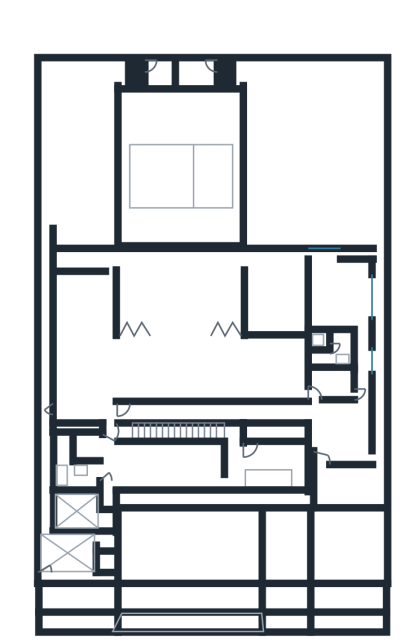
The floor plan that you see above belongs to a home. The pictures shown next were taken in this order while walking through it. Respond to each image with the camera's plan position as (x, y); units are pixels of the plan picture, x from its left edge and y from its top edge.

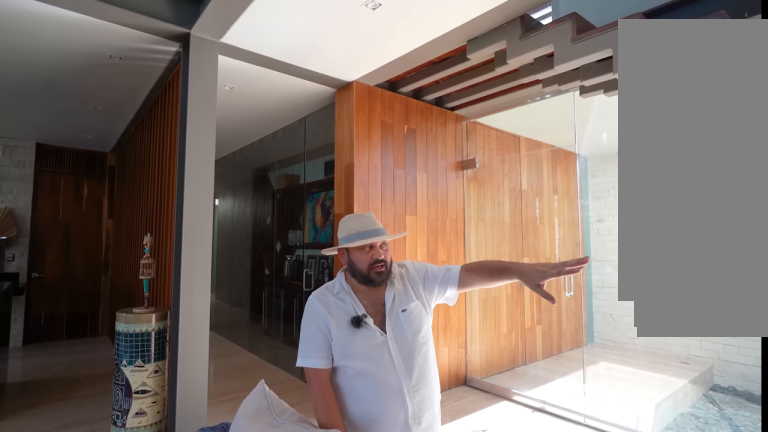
(196, 417)
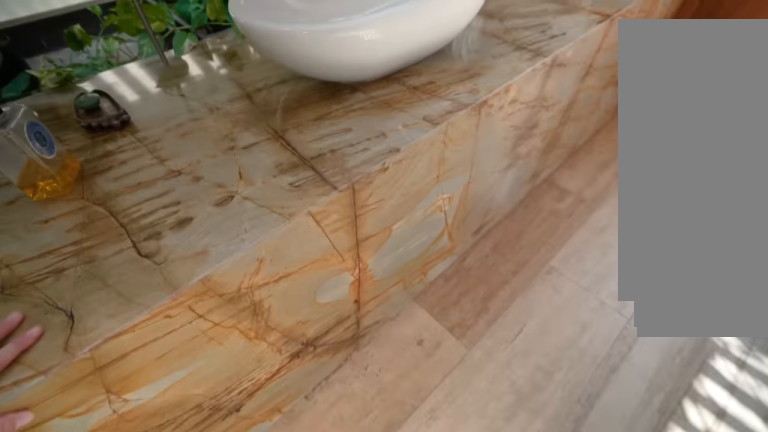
(251, 454)
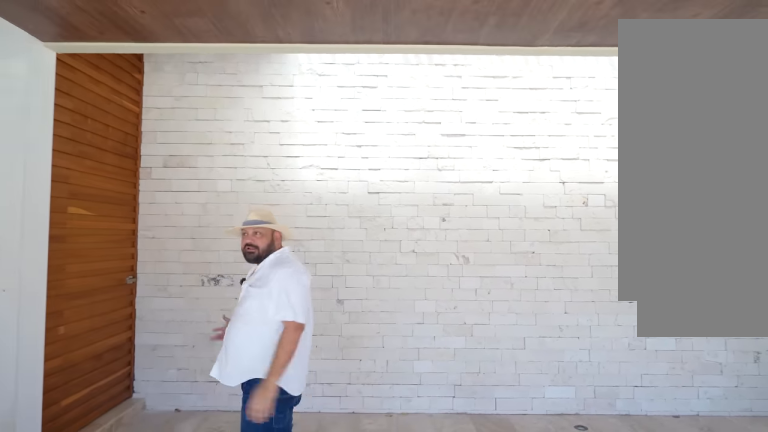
(150, 514)
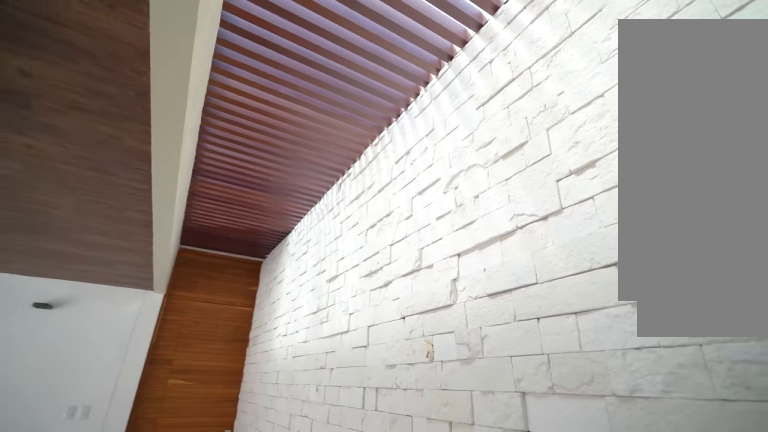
(166, 508)
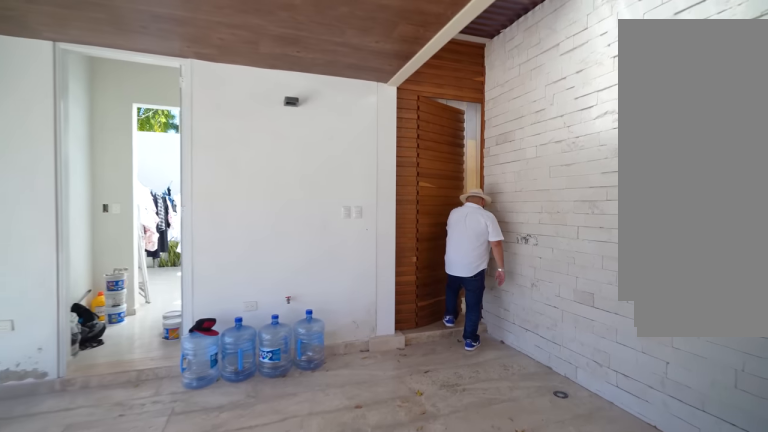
(170, 541)
